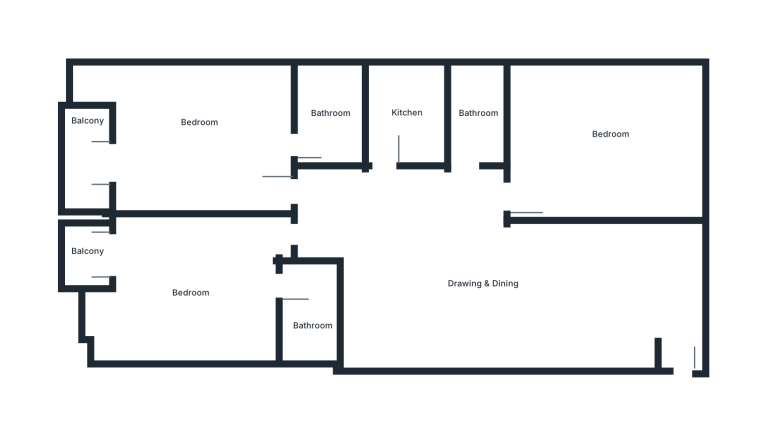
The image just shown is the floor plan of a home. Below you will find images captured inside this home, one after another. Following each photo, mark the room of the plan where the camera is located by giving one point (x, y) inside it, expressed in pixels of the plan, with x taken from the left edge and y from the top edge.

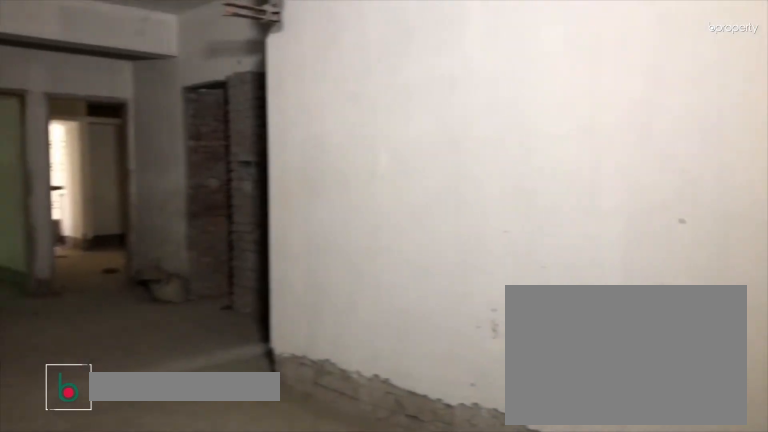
(653, 302)
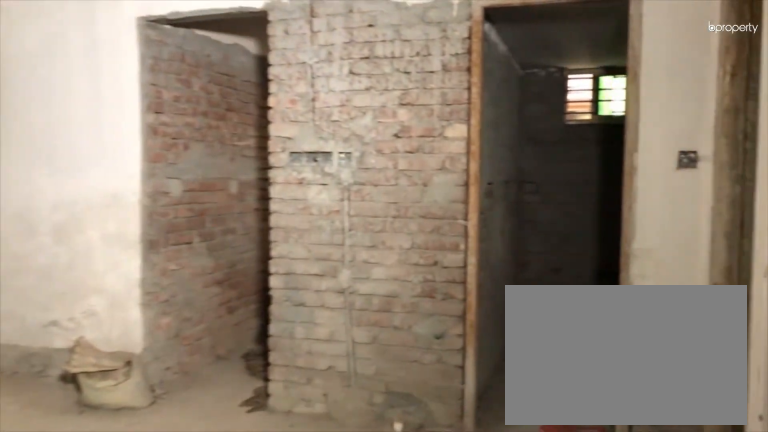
(431, 272)
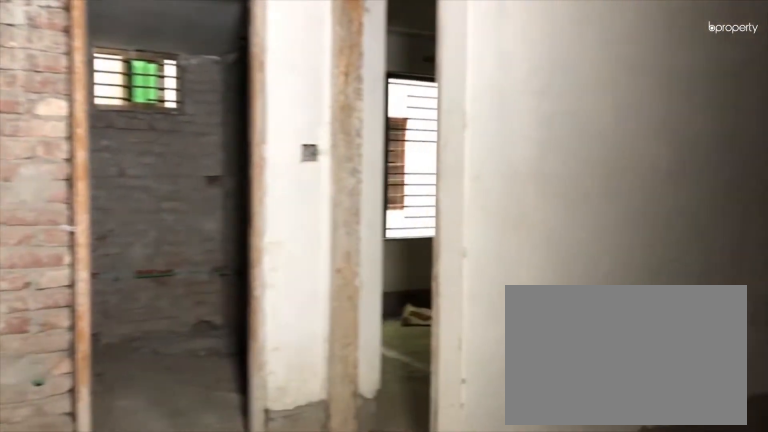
(431, 272)
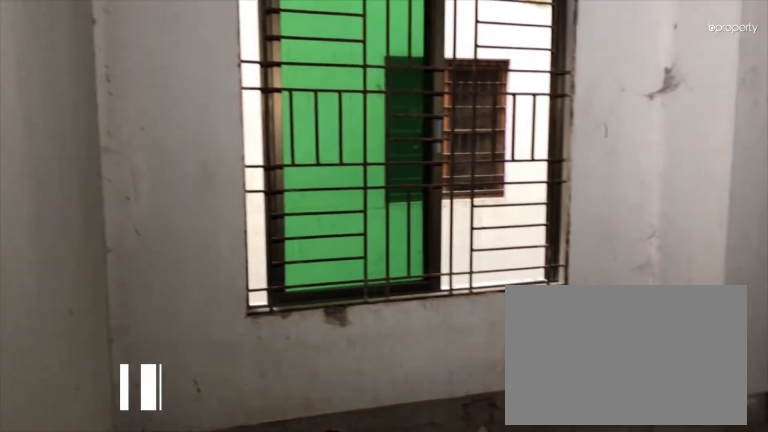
(612, 141)
